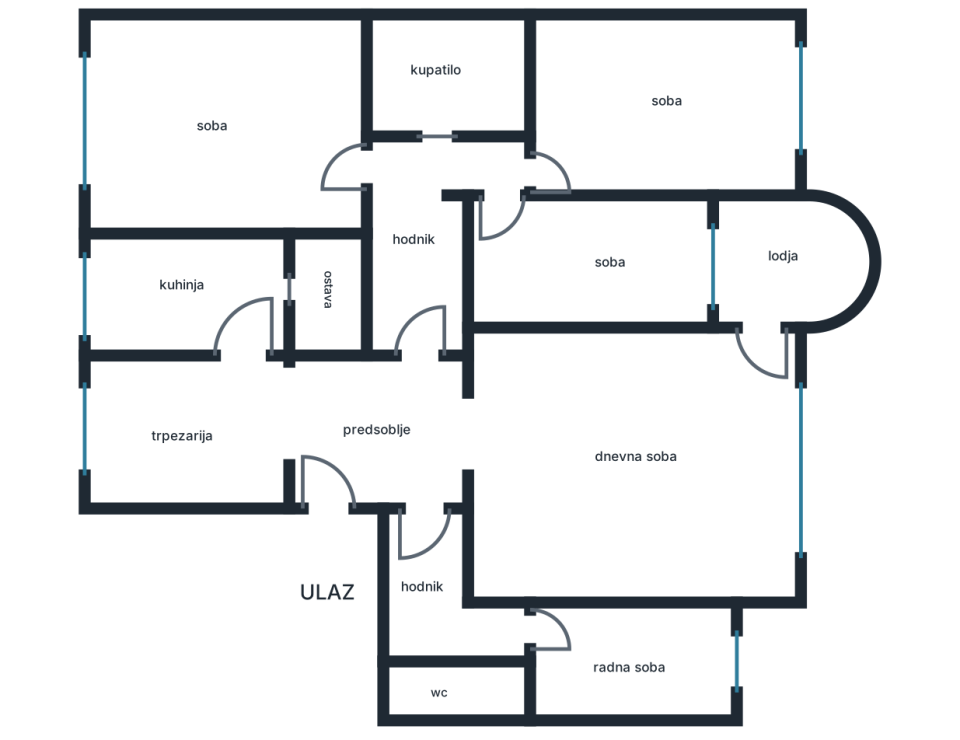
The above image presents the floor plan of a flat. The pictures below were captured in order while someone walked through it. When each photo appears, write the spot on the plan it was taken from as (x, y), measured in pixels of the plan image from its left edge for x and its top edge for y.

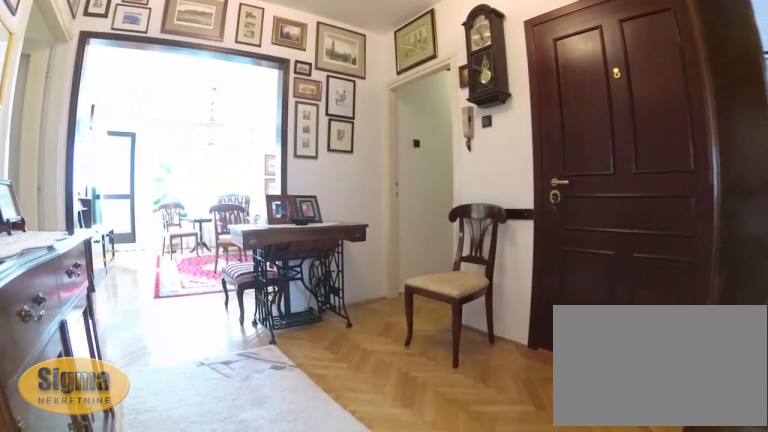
(252, 380)
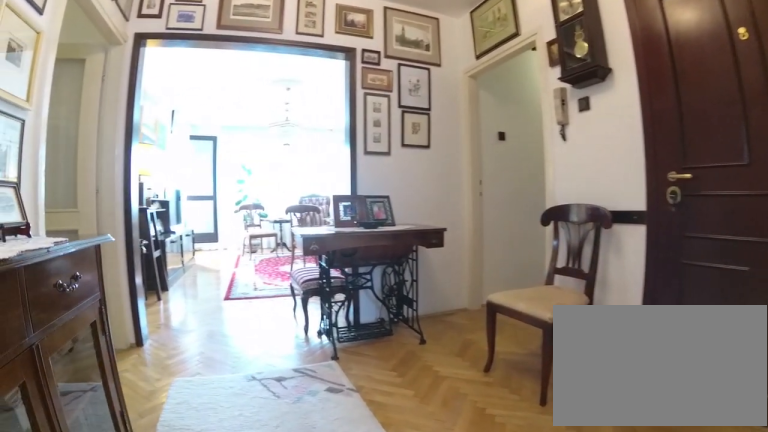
(259, 406)
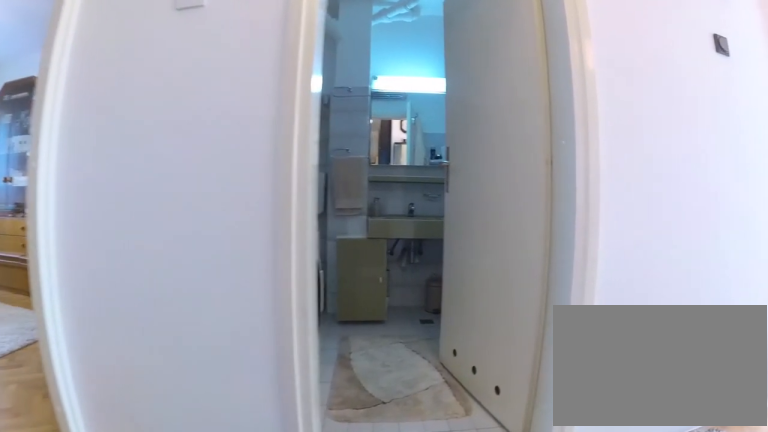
(423, 255)
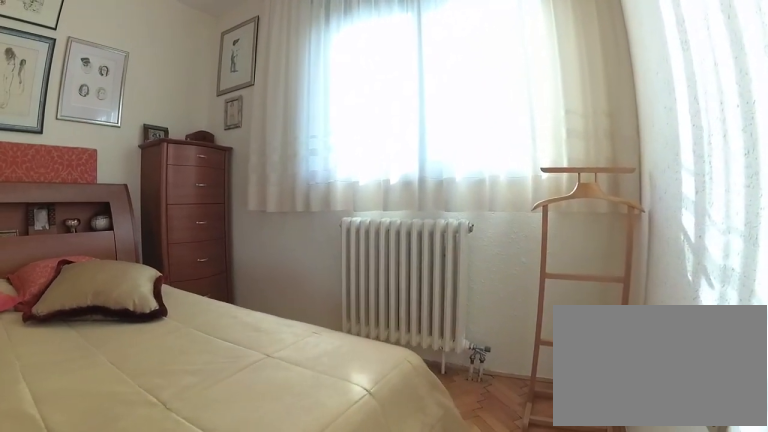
(619, 162)
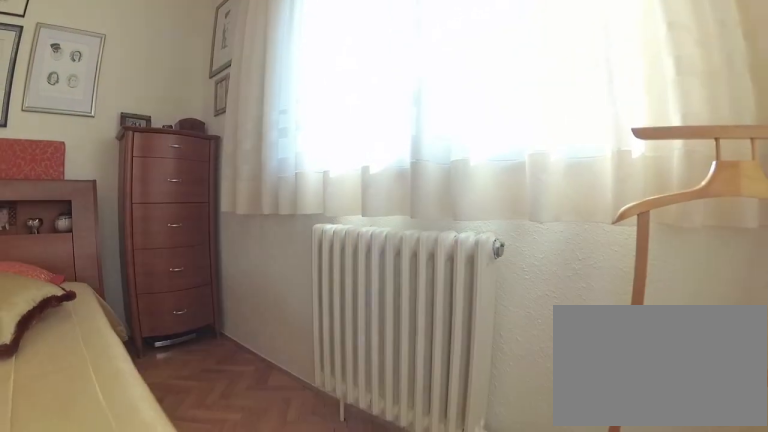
(670, 167)
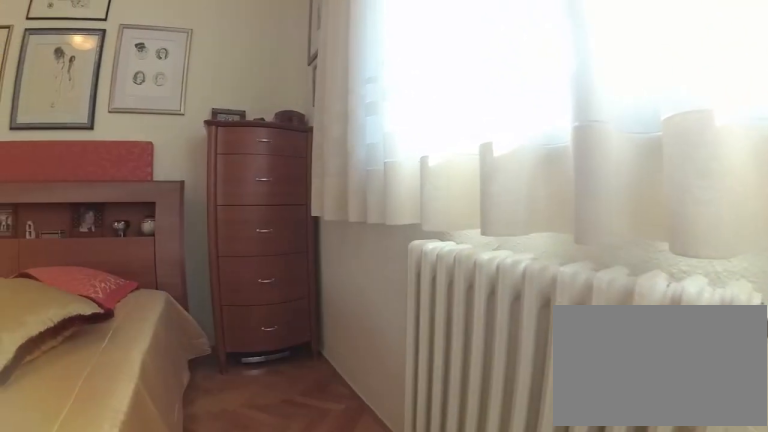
(709, 173)
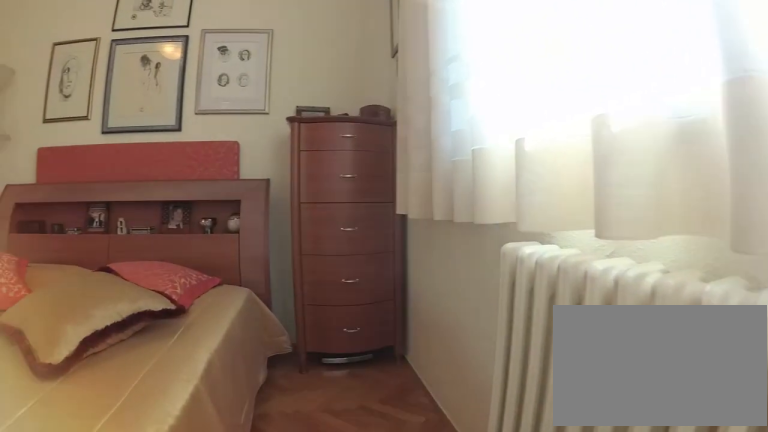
(721, 173)
